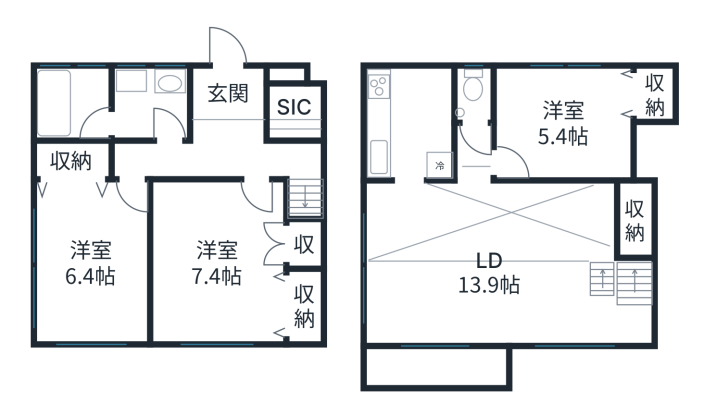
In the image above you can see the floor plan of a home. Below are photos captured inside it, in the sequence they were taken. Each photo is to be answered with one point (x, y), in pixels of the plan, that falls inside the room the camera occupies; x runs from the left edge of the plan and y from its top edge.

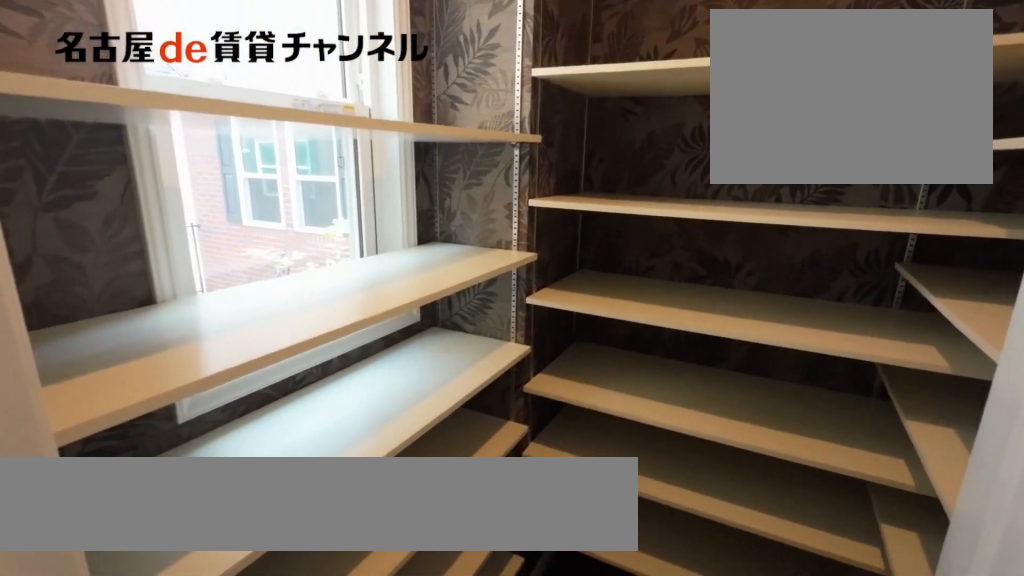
(295, 112)
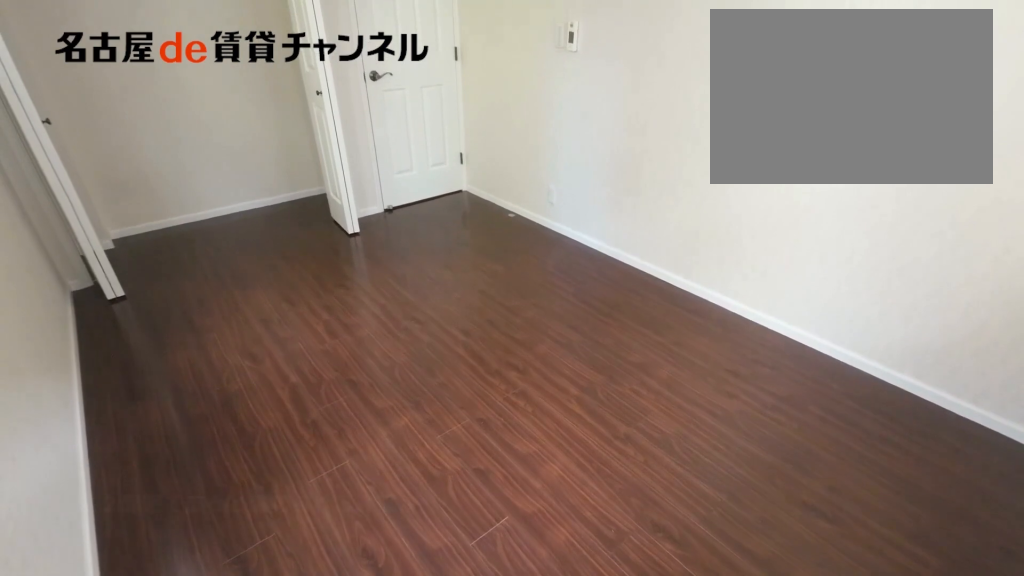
(92, 250)
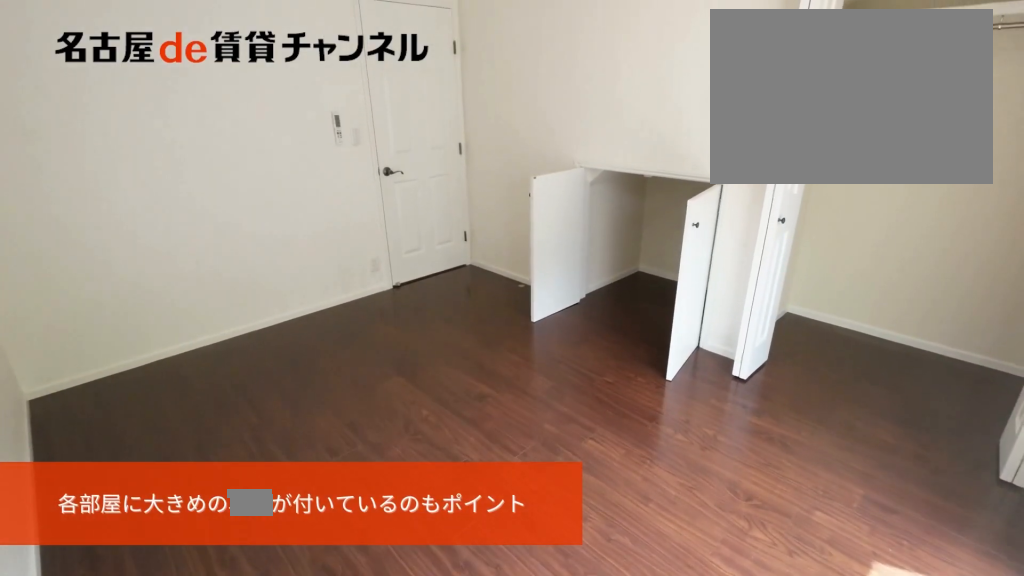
(232, 267)
